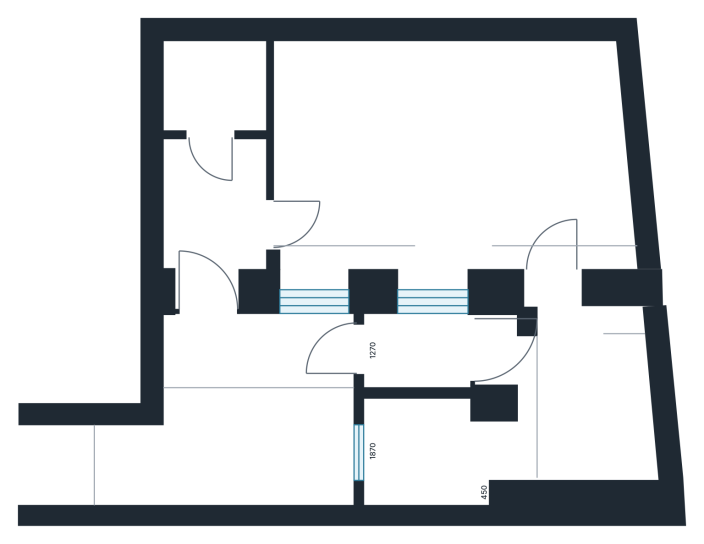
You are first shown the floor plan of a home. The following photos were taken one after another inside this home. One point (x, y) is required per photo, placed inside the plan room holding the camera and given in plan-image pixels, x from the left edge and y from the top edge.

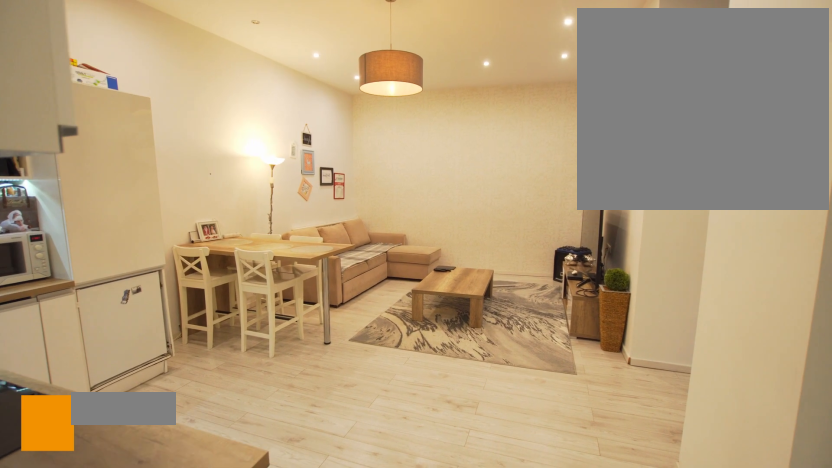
(454, 157)
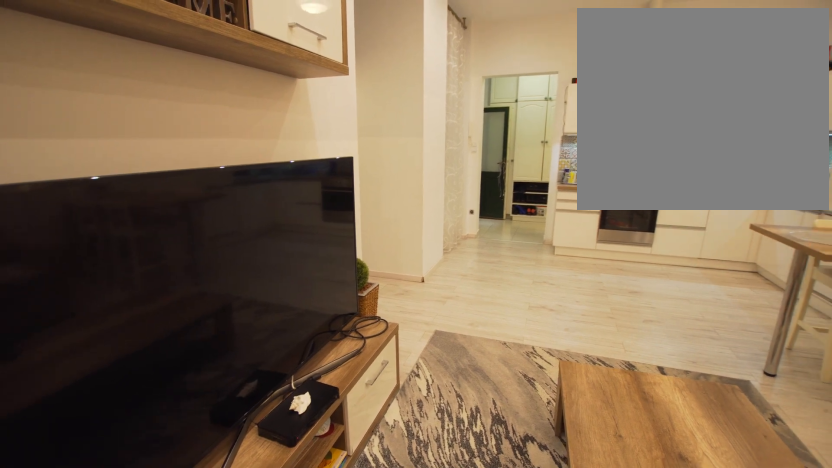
(453, 157)
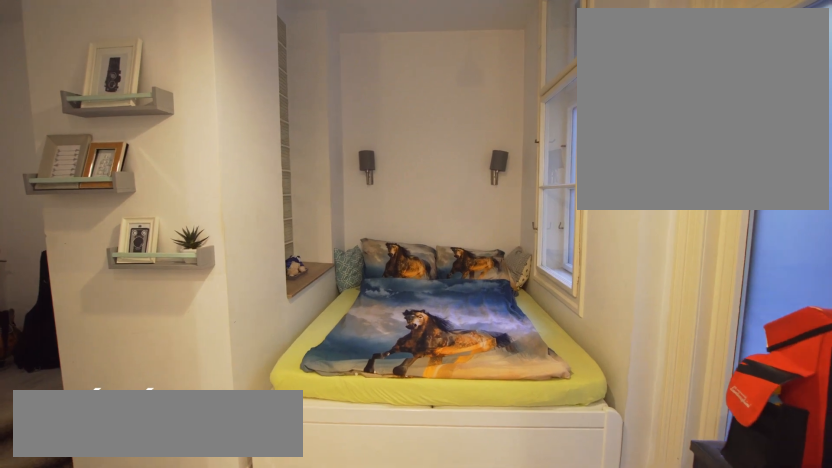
(441, 349)
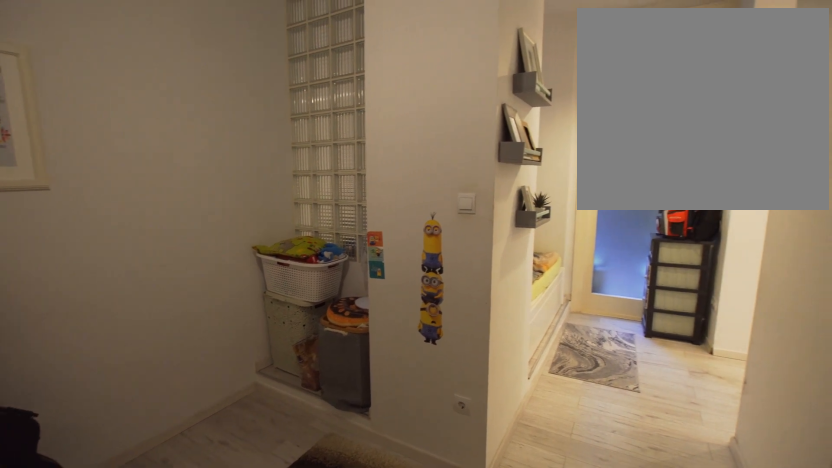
(568, 388)
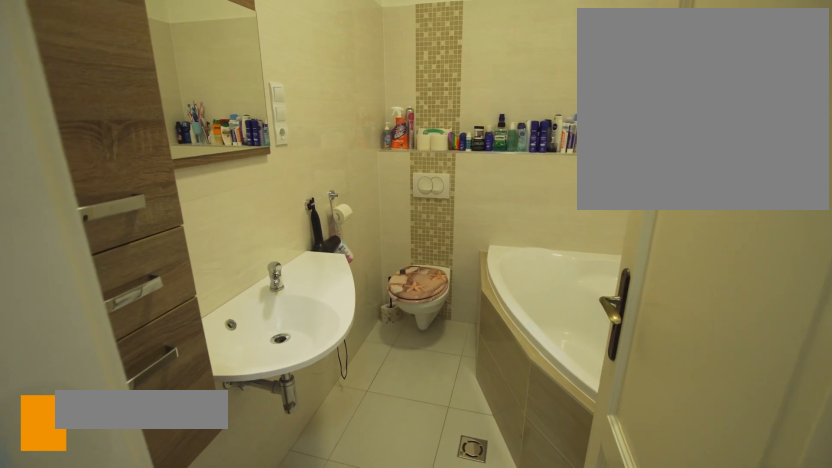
(206, 207)
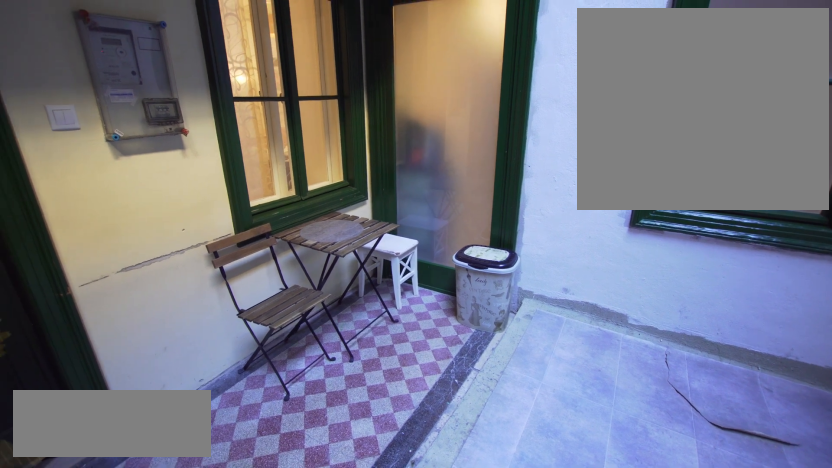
(245, 419)
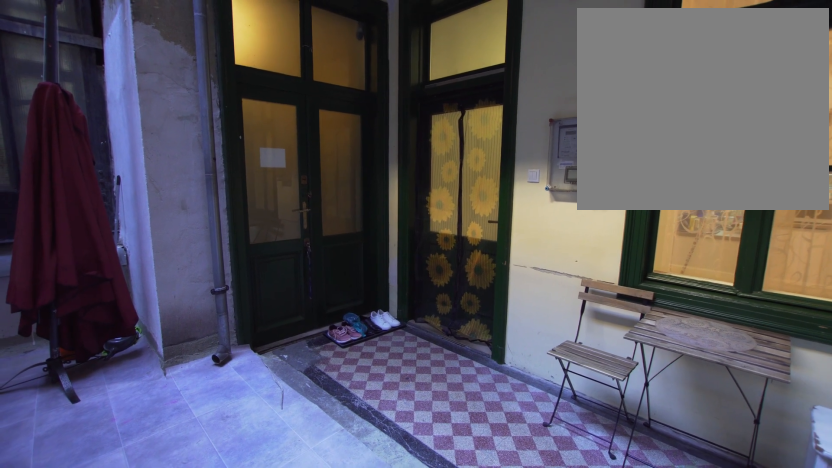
(247, 419)
